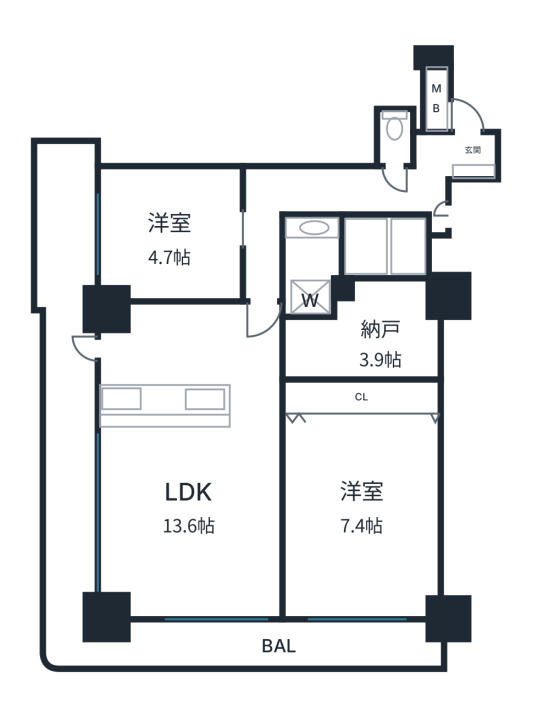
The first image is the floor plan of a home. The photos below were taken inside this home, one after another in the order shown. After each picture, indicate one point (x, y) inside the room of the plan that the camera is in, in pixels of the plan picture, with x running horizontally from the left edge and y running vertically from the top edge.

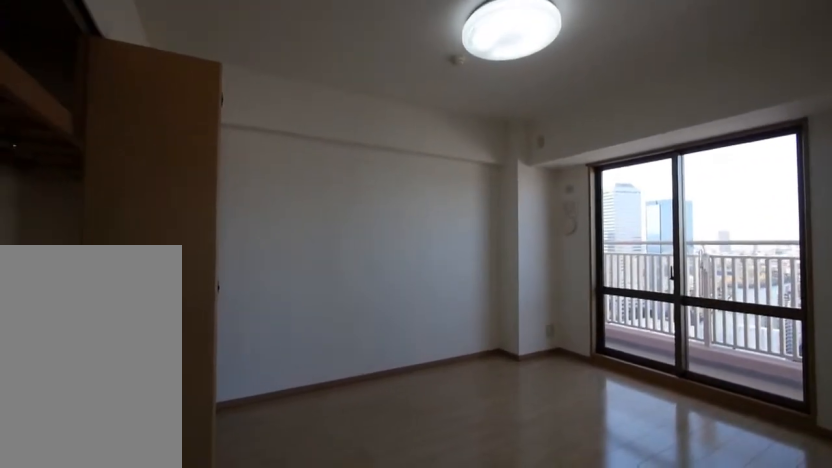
(347, 503)
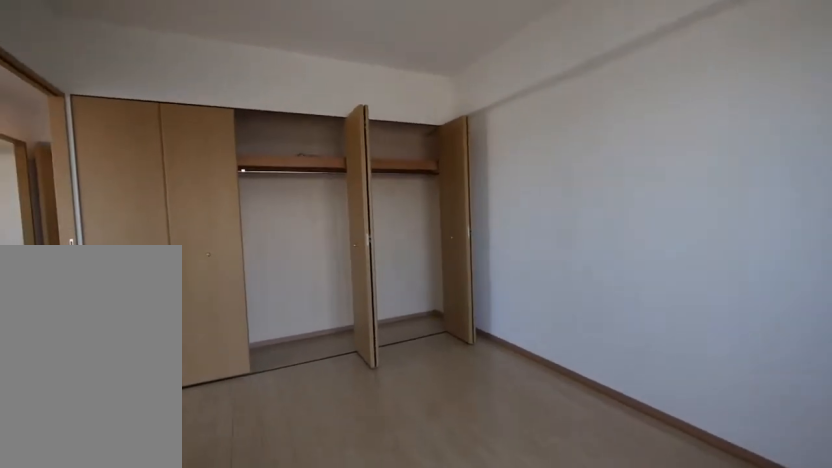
(346, 504)
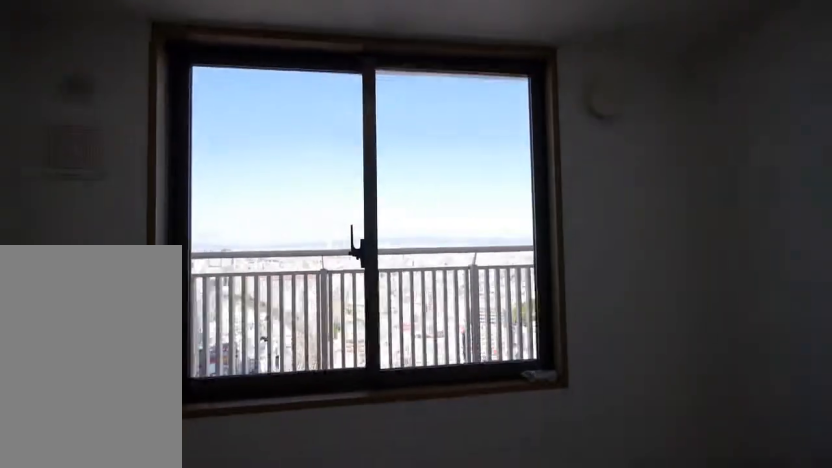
(190, 242)
